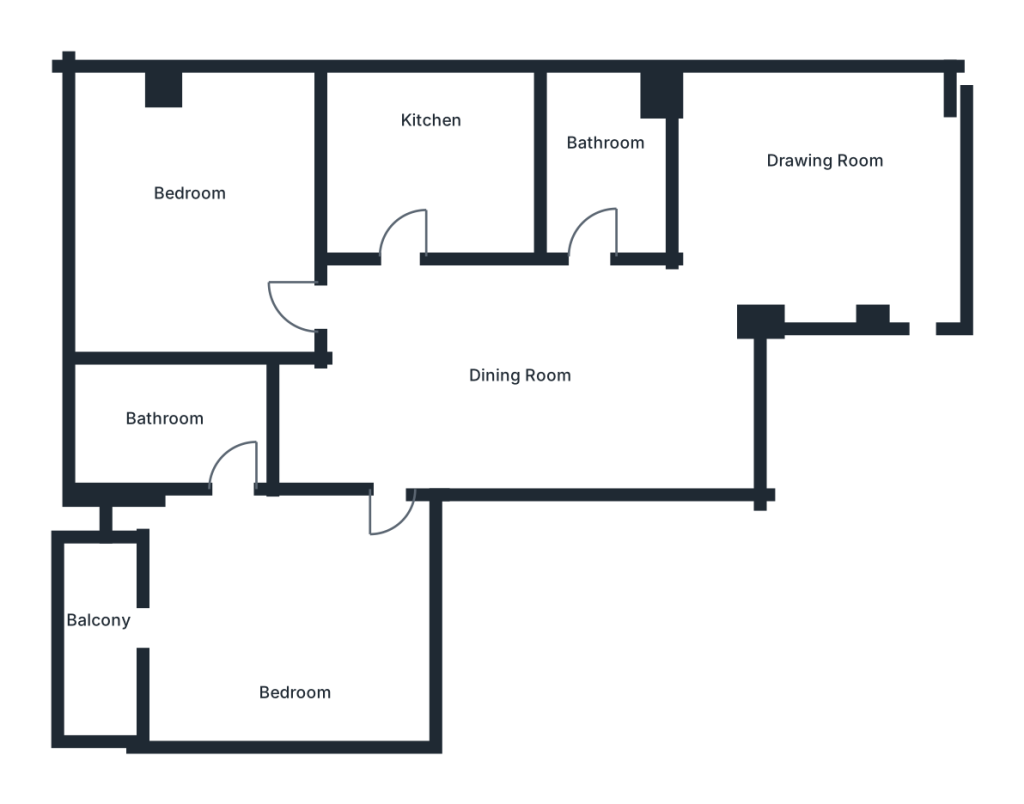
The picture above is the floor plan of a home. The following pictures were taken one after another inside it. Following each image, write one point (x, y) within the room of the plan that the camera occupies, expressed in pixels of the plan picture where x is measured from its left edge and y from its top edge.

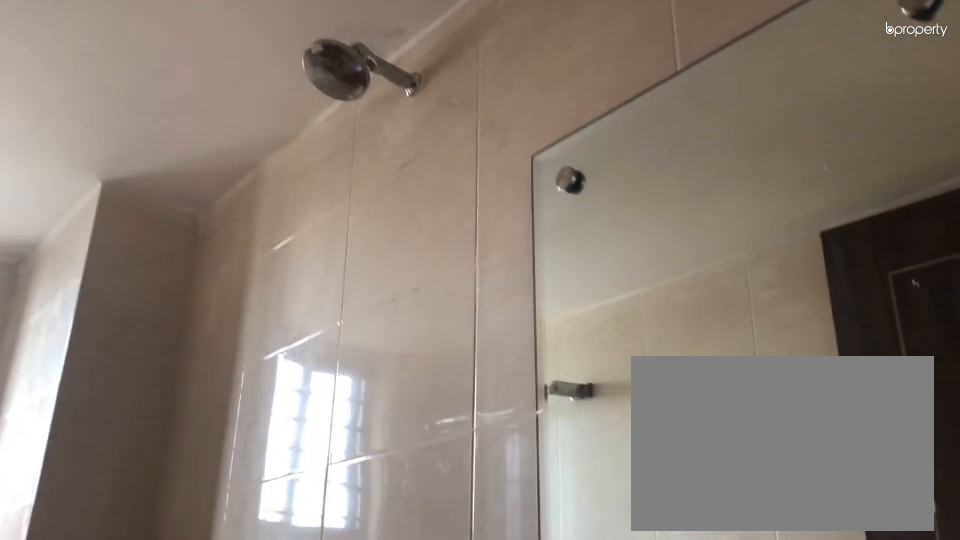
(616, 143)
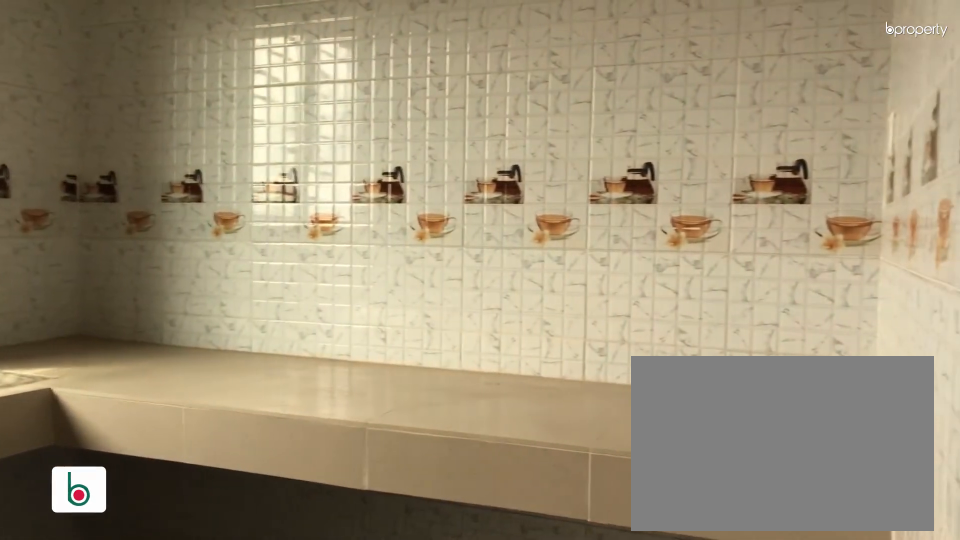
(436, 159)
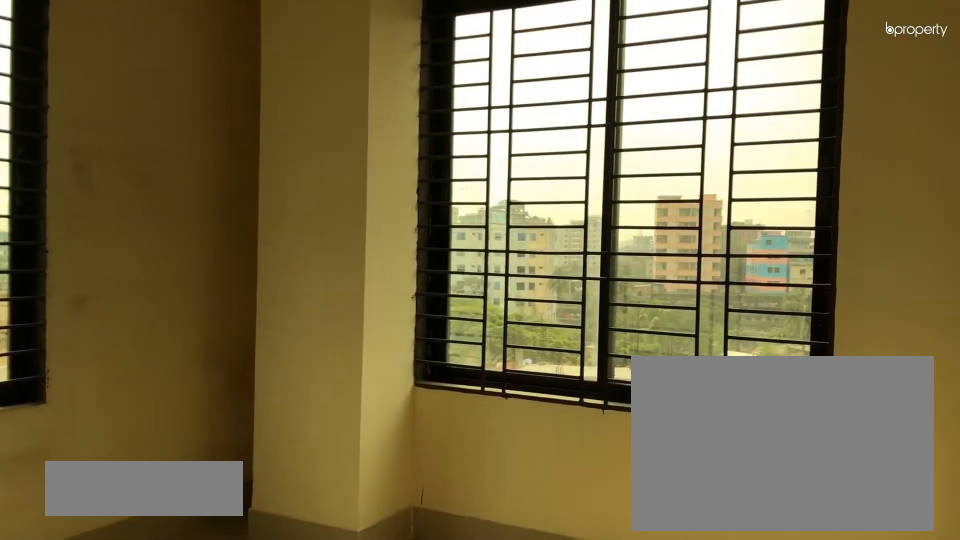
(199, 216)
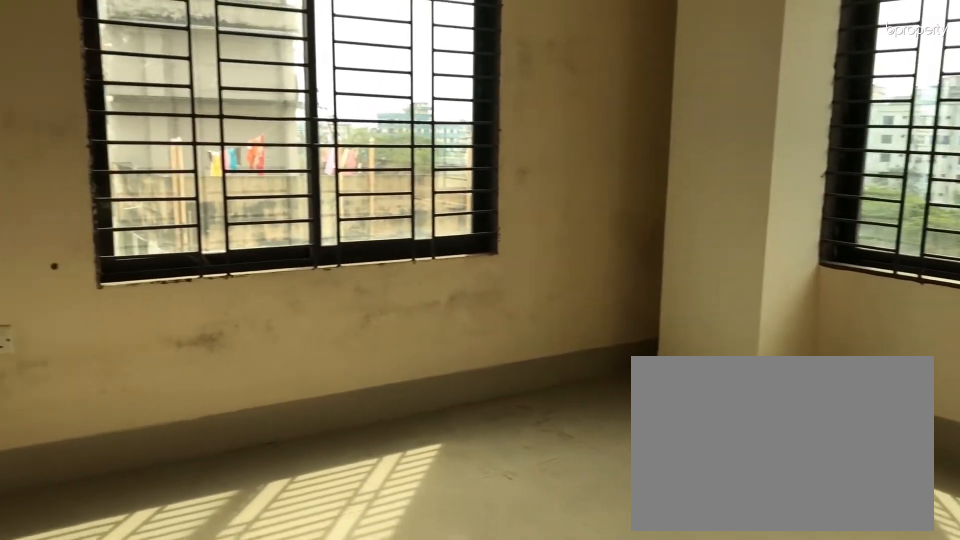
(198, 215)
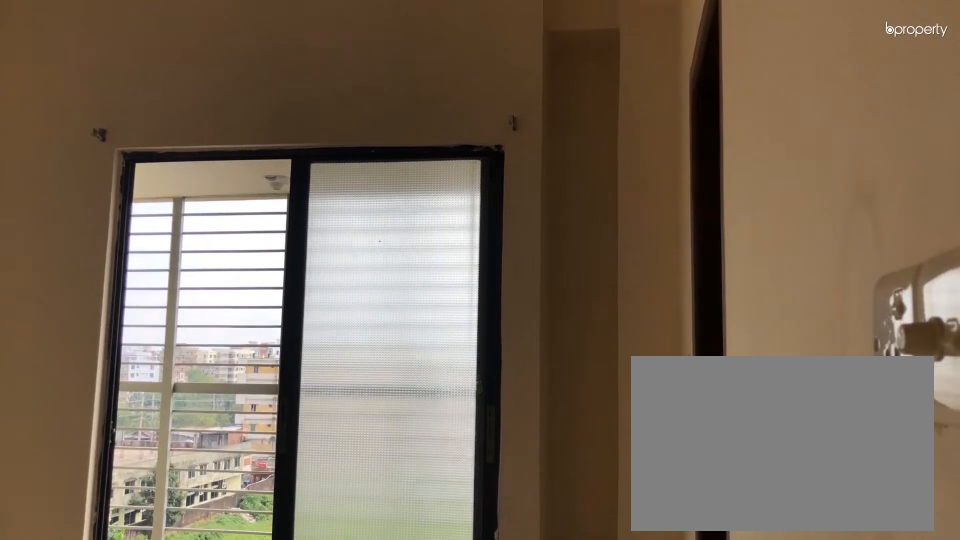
(291, 623)
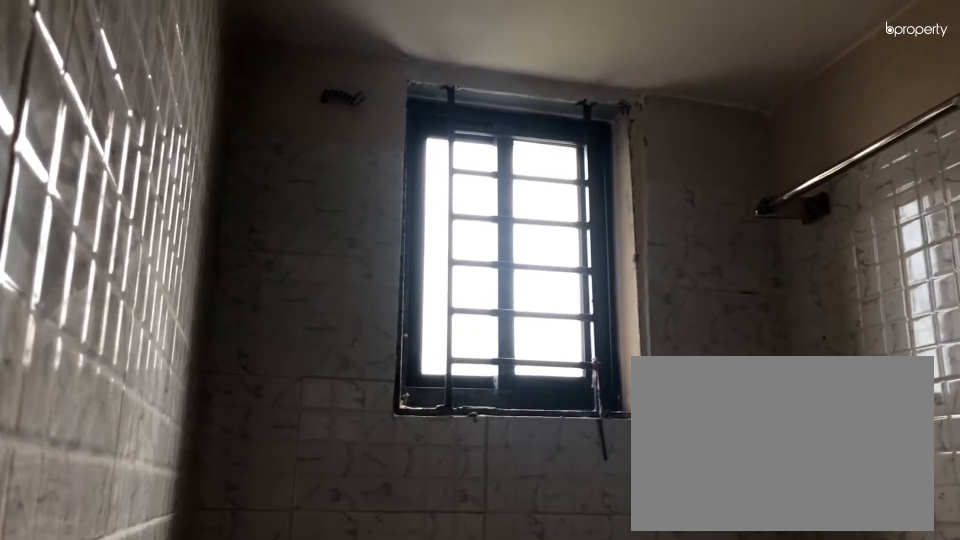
(142, 402)
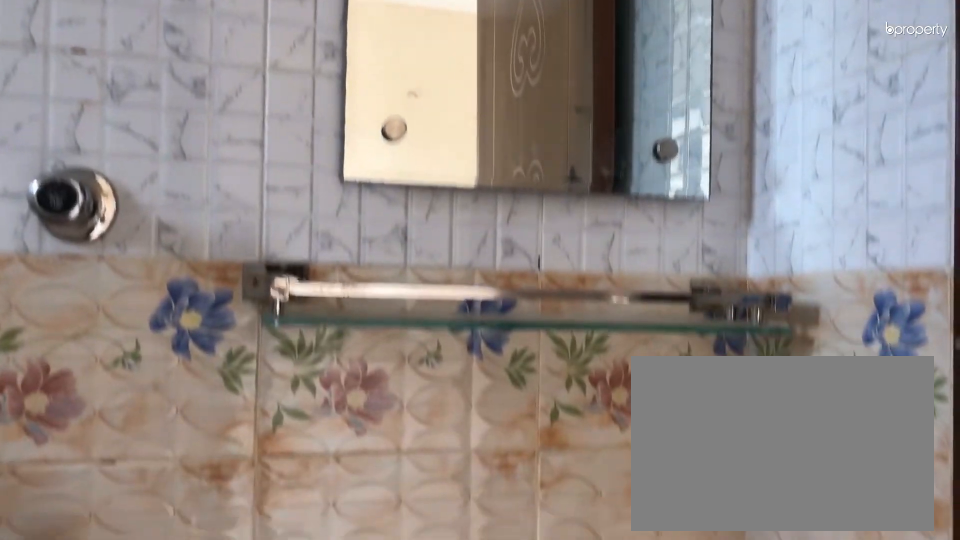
(142, 402)
